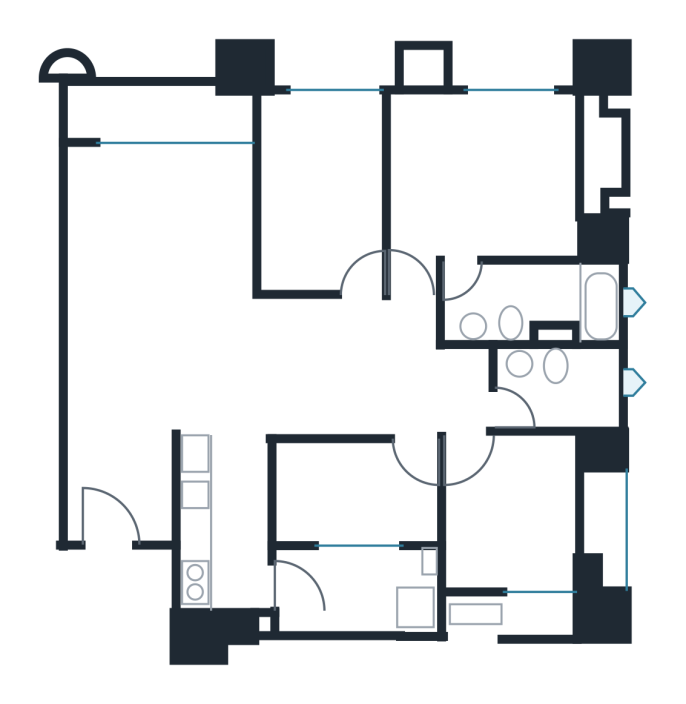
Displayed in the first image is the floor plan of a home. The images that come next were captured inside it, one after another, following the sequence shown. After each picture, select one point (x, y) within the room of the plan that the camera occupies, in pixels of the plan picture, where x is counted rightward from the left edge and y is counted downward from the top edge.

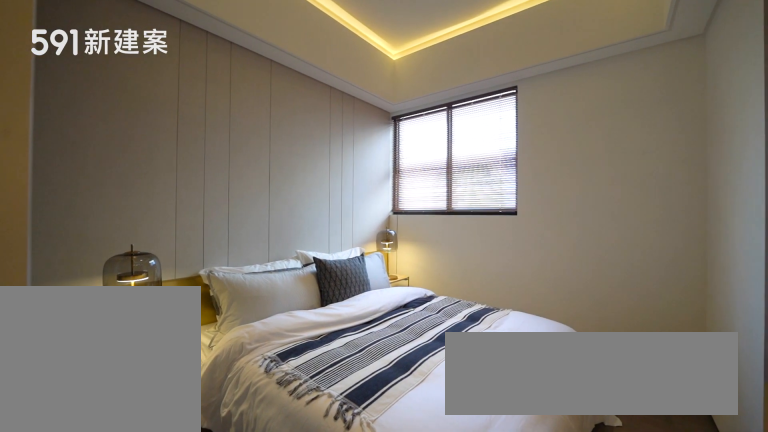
(511, 518)
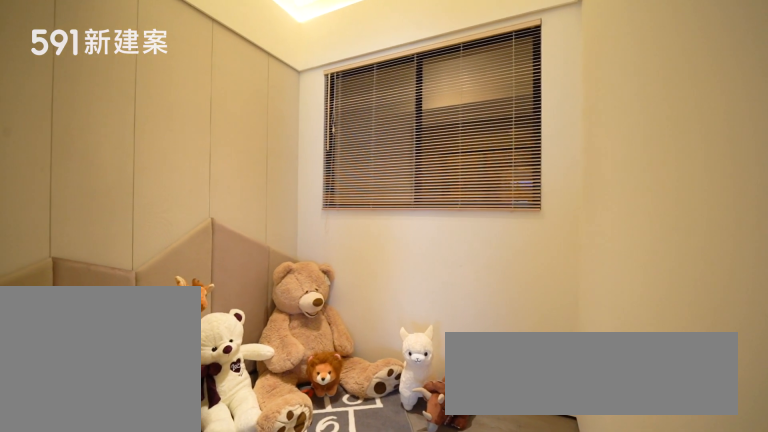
(351, 494)
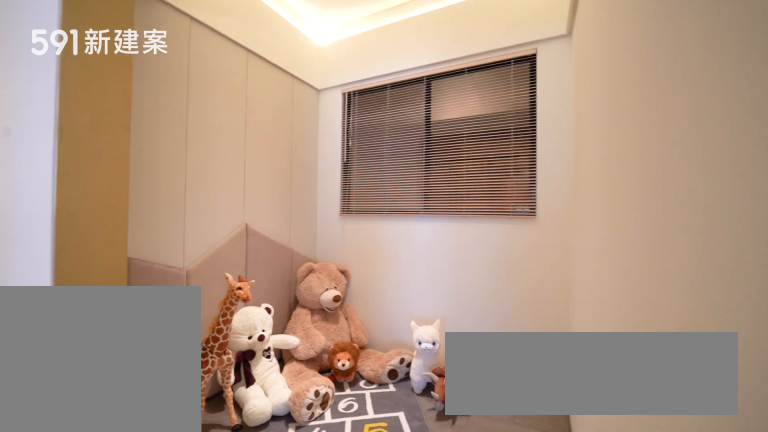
(351, 494)
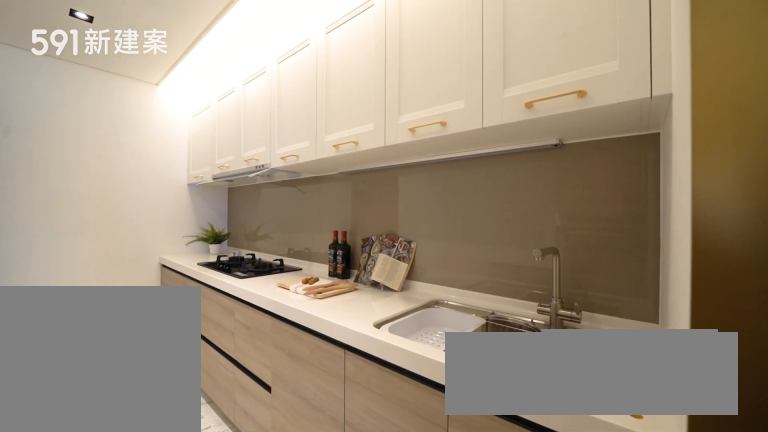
(221, 531)
